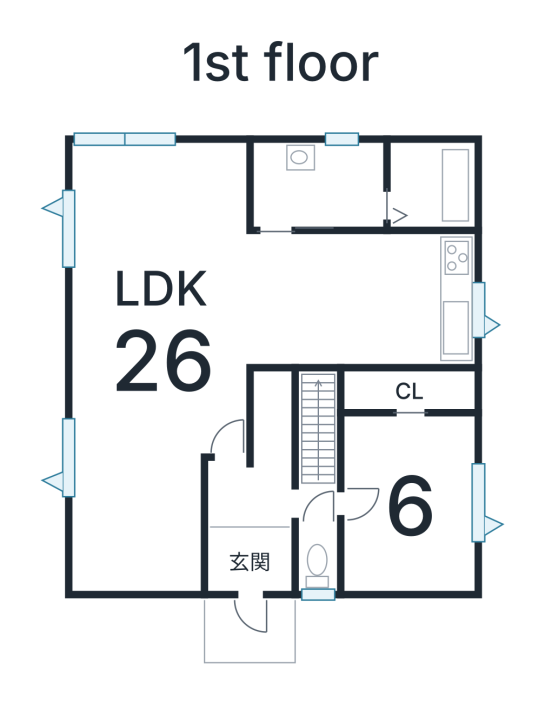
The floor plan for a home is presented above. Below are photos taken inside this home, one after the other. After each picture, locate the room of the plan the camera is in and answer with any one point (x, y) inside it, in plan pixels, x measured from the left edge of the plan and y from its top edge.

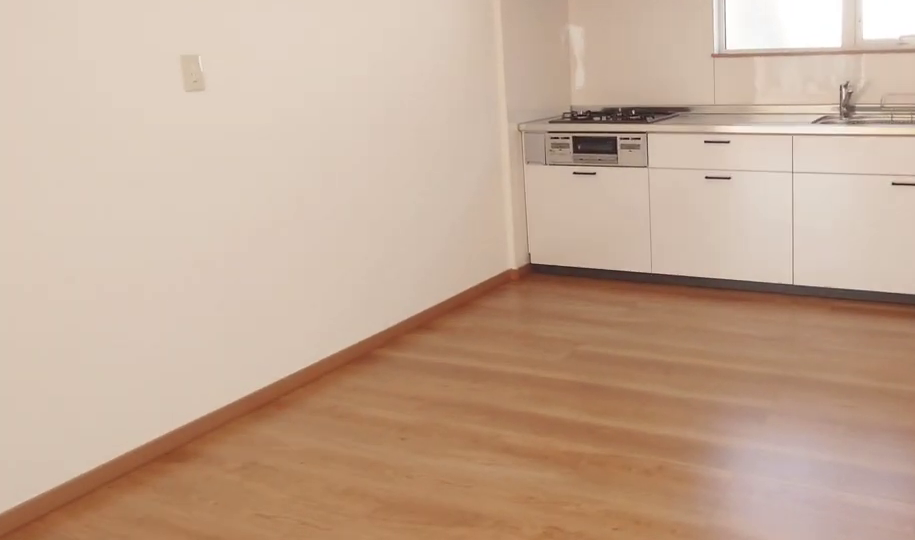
(384, 303)
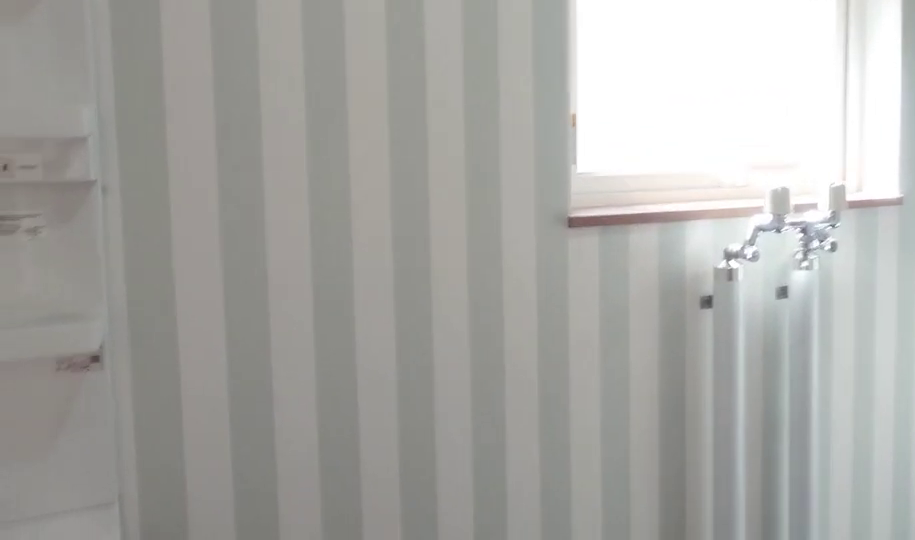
(319, 182)
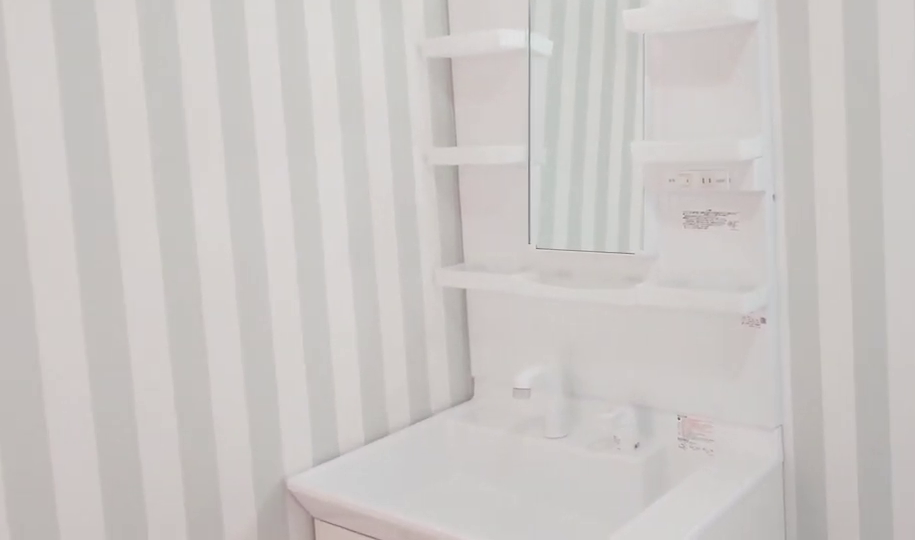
(319, 182)
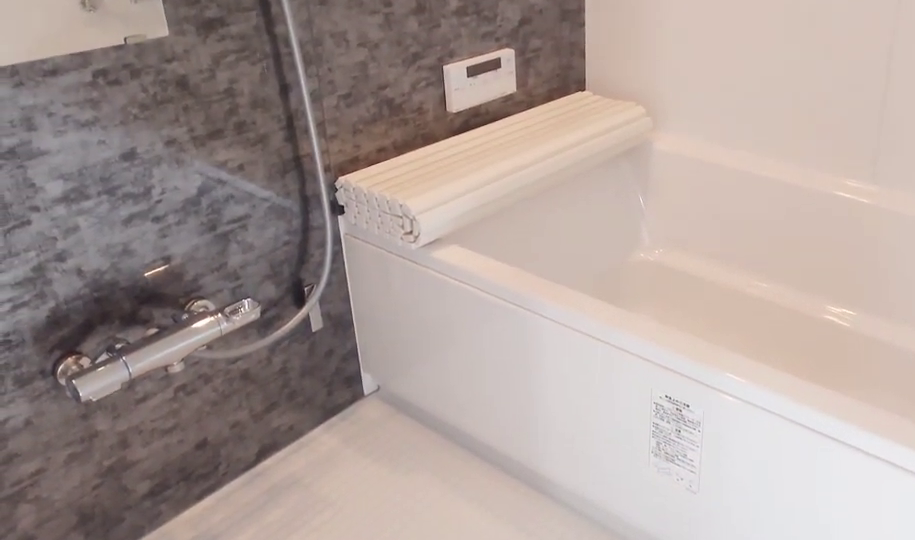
(430, 186)
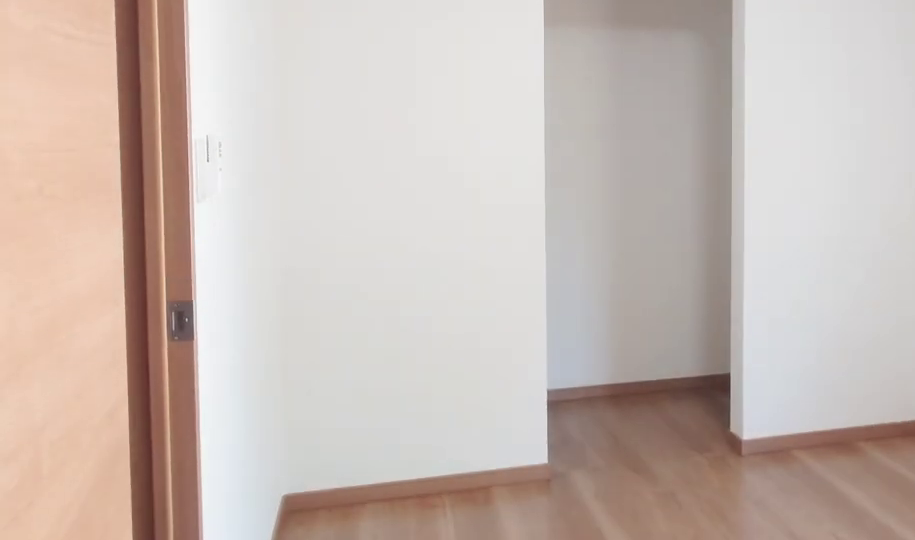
(407, 508)
